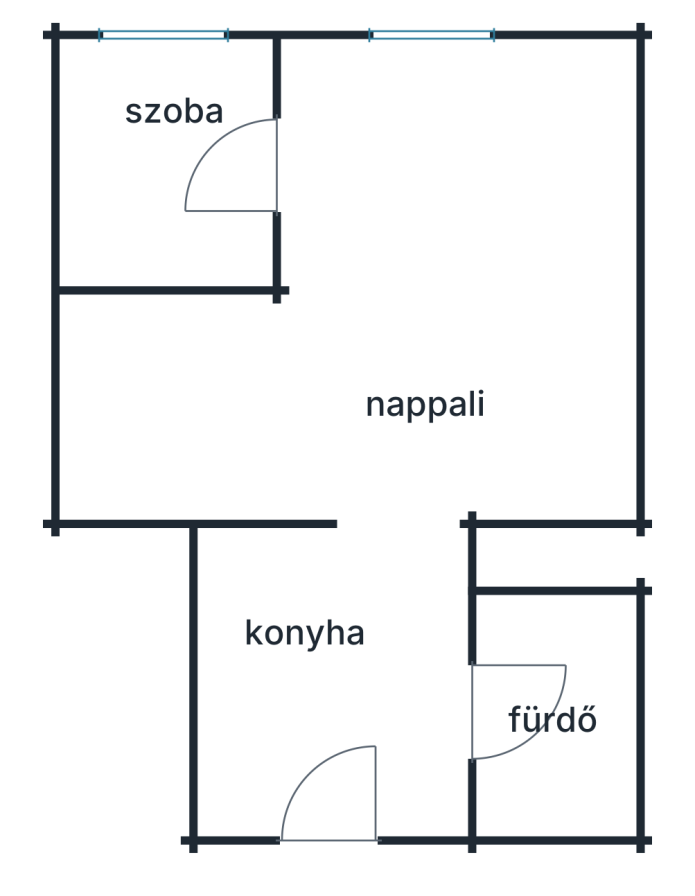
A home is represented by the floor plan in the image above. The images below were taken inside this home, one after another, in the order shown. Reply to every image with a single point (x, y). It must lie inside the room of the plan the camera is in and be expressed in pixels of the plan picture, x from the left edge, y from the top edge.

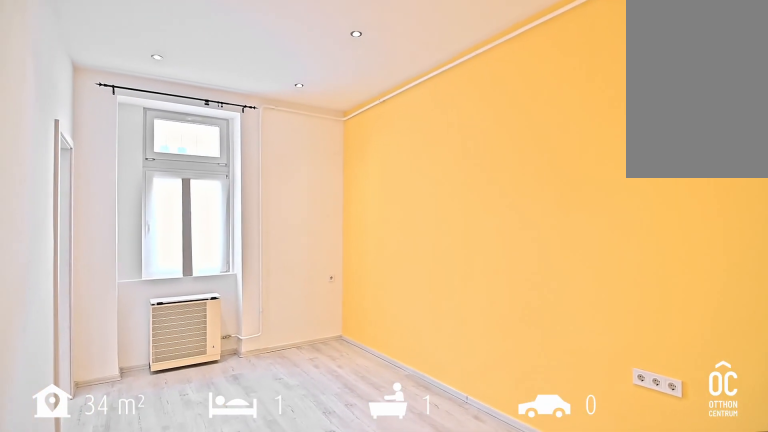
(436, 330)
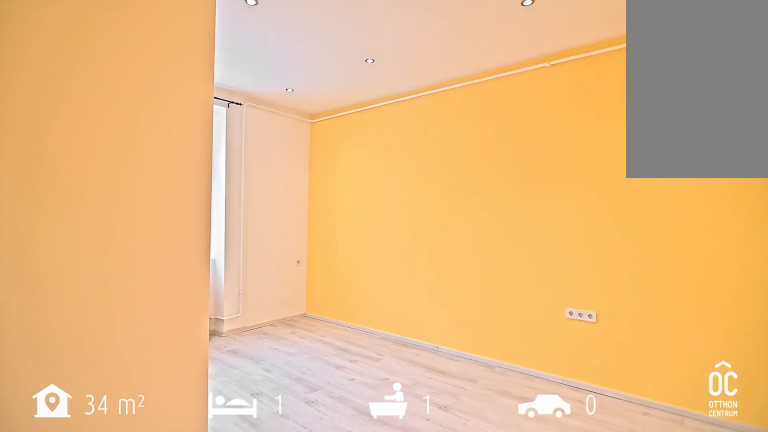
(436, 330)
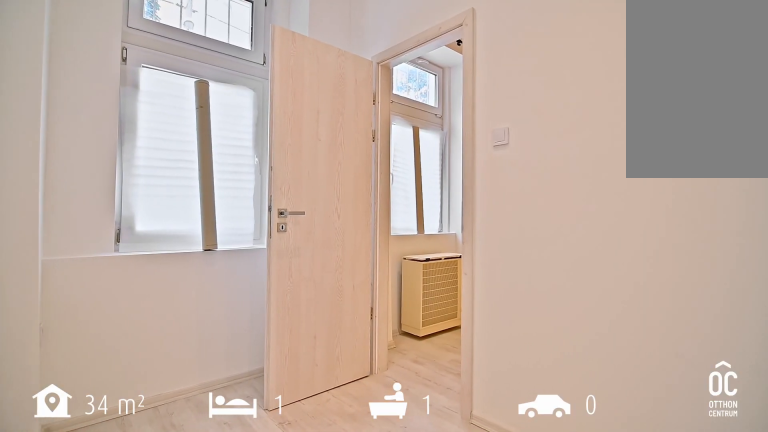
(163, 162)
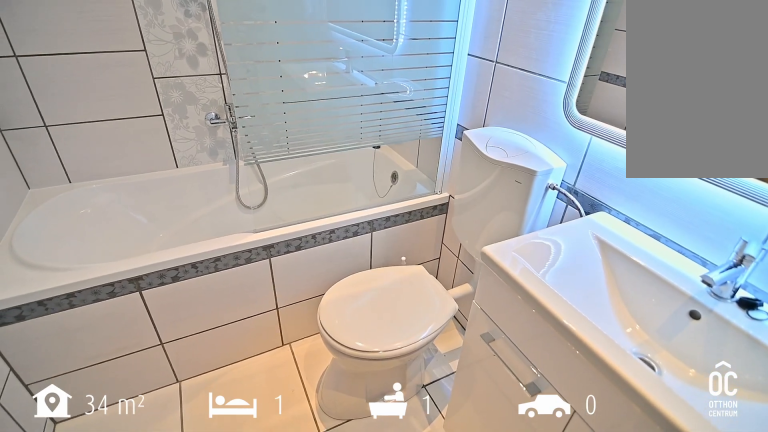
(556, 713)
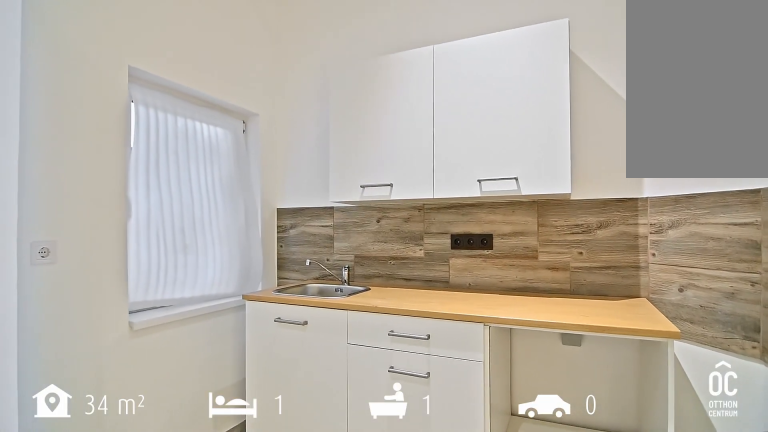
(328, 685)
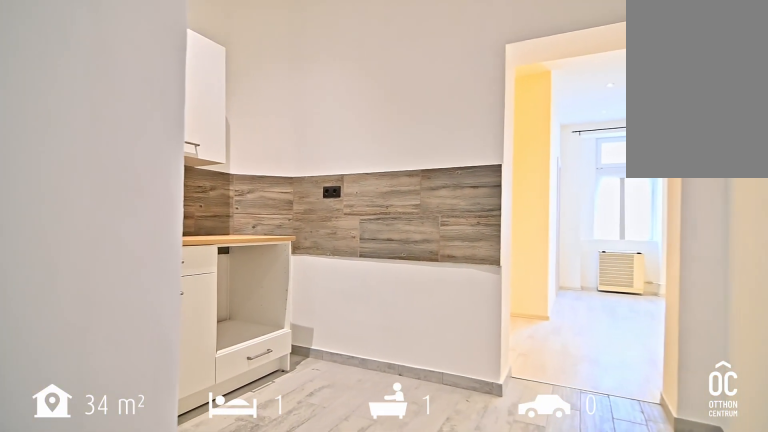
(328, 685)
